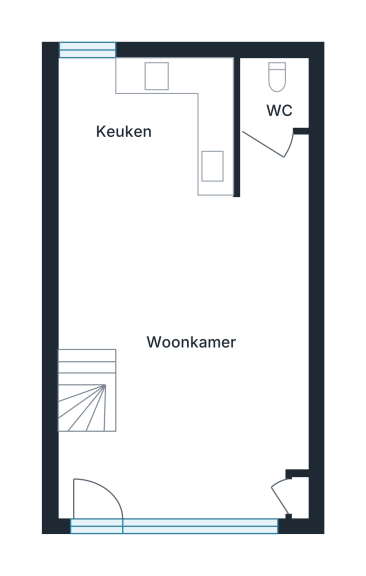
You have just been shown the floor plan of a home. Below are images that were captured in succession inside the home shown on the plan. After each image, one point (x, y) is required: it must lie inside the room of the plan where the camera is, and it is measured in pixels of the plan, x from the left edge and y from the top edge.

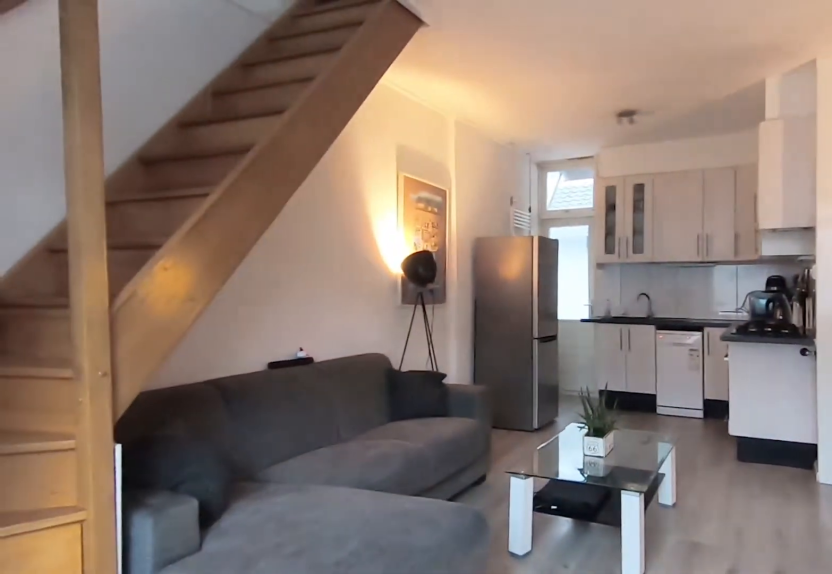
(140, 361)
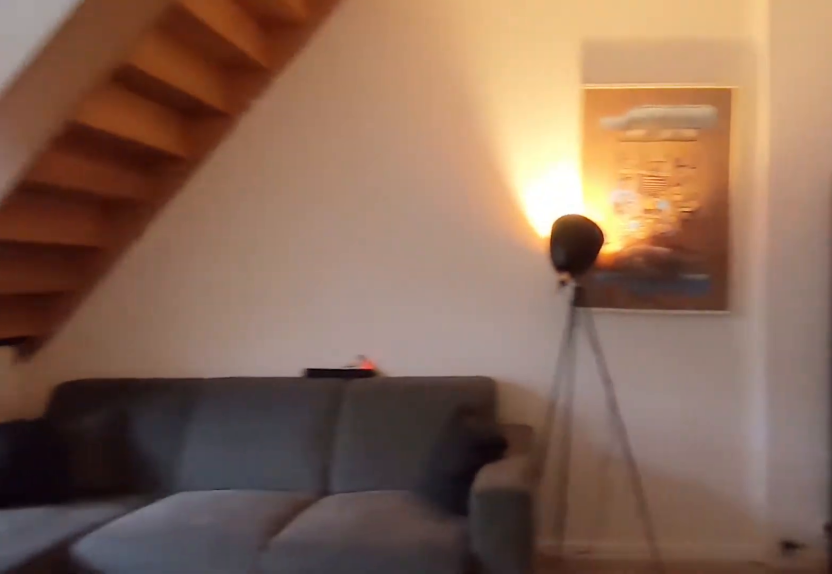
(140, 361)
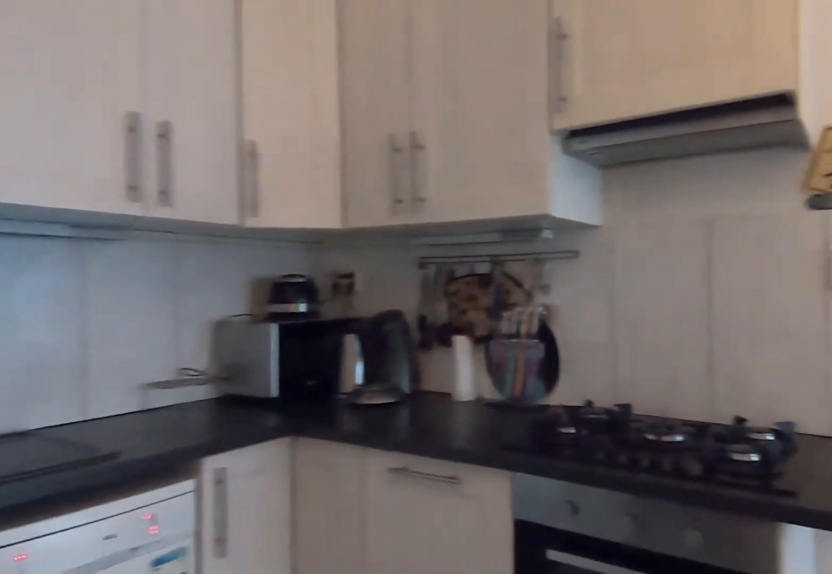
(143, 126)
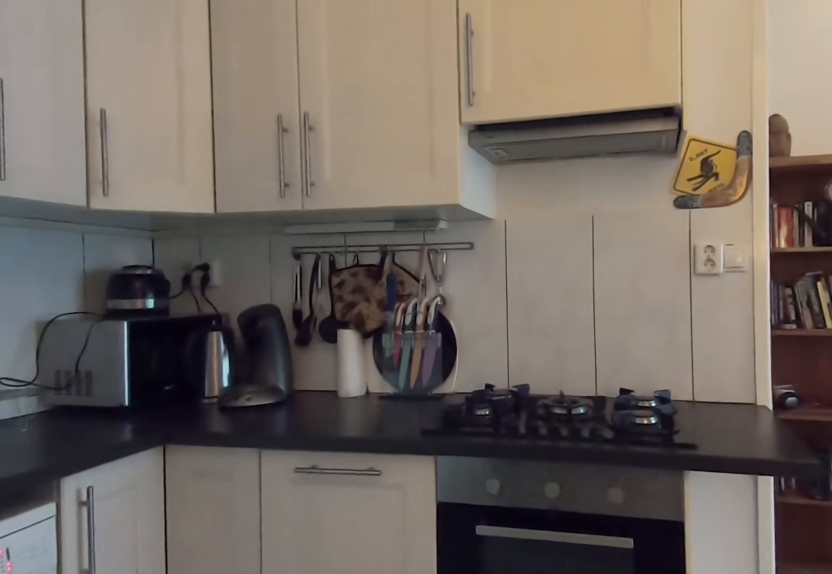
(143, 126)
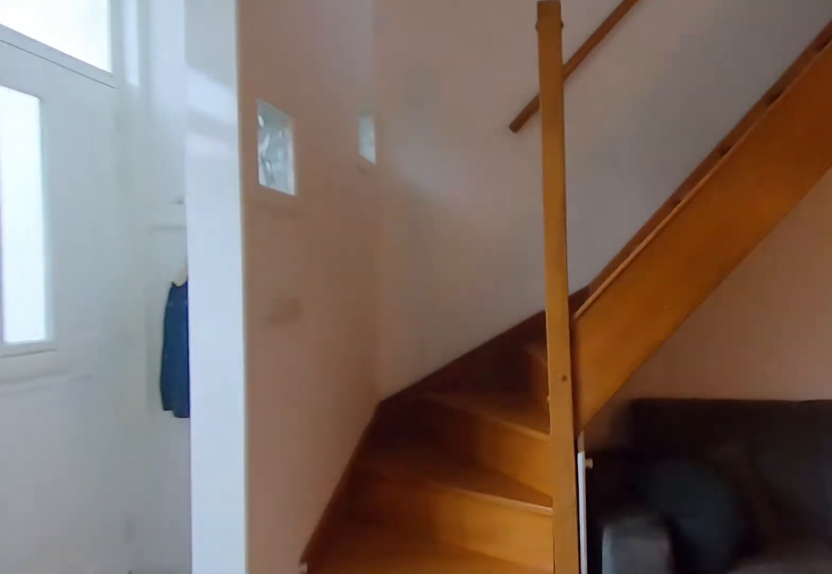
(139, 361)
